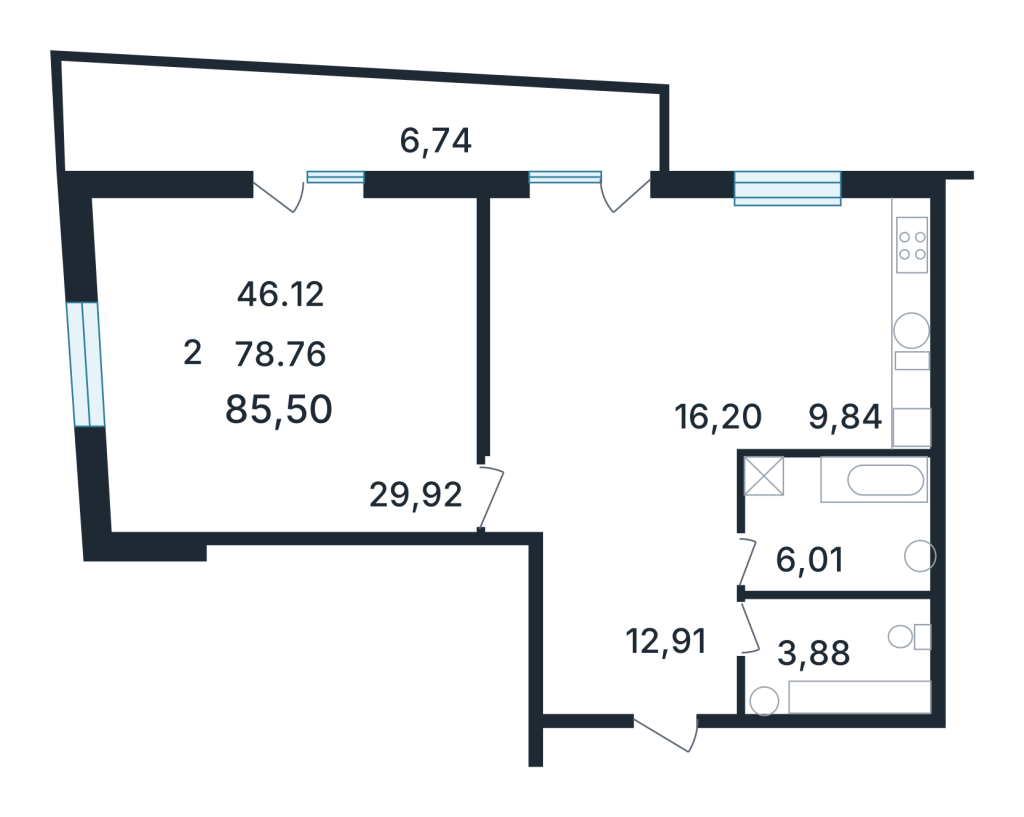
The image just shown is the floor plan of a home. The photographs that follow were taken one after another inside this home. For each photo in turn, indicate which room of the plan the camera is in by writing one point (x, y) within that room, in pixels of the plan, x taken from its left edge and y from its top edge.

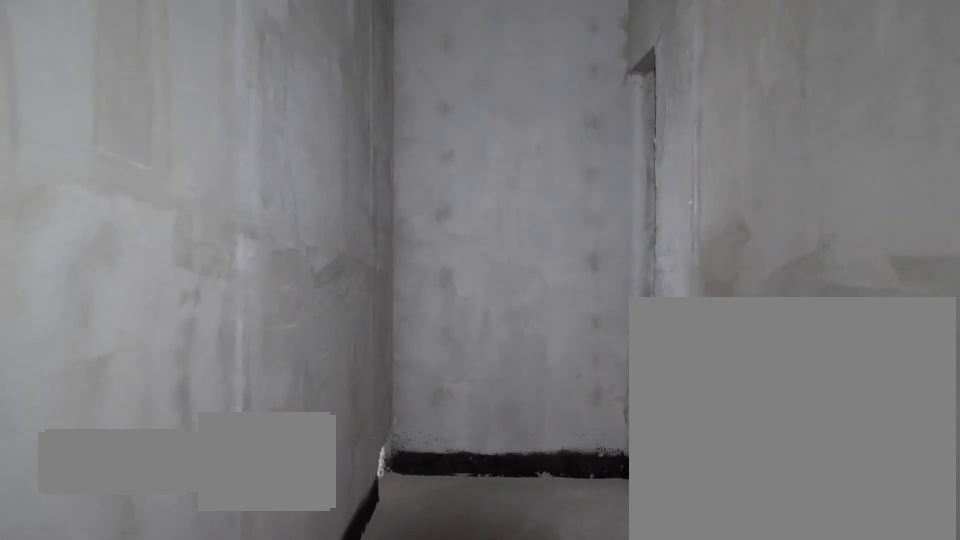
(829, 644)
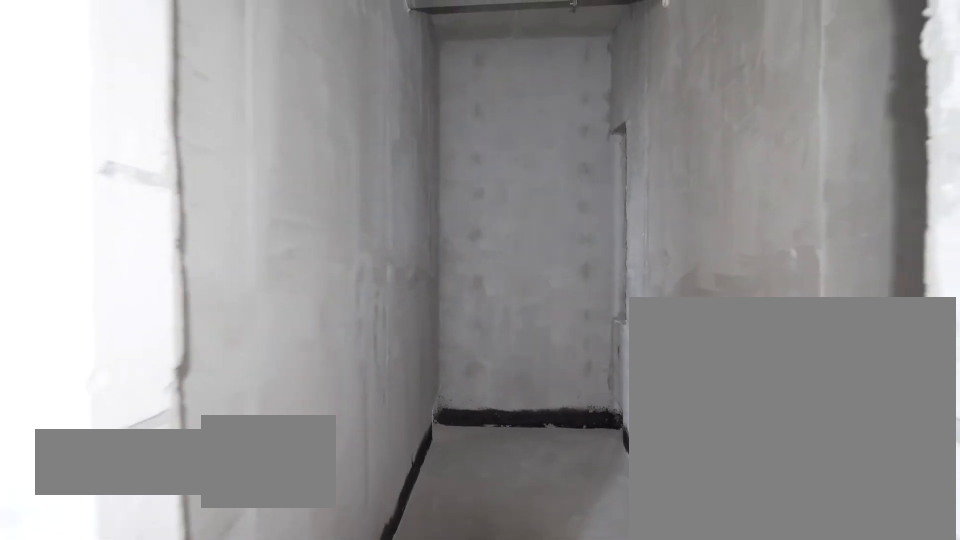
(829, 644)
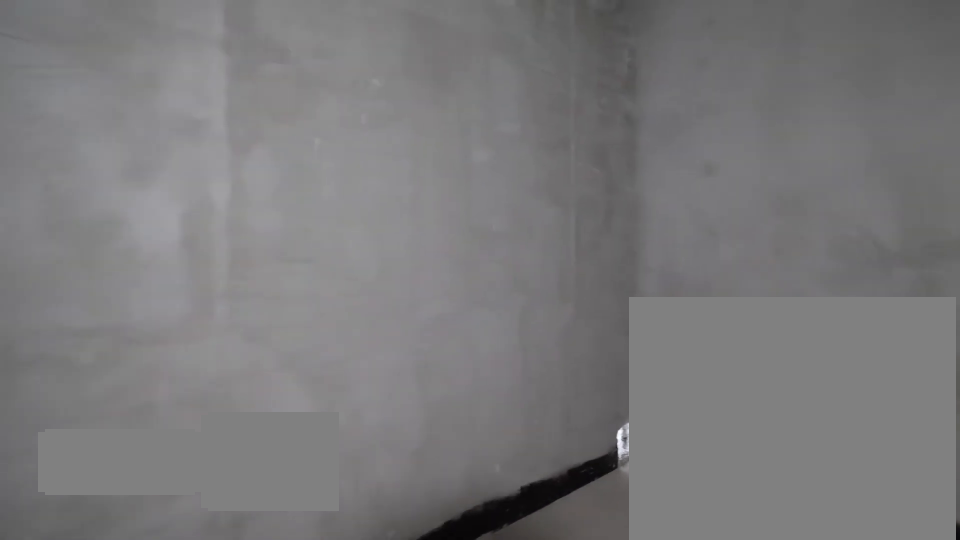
(837, 523)
